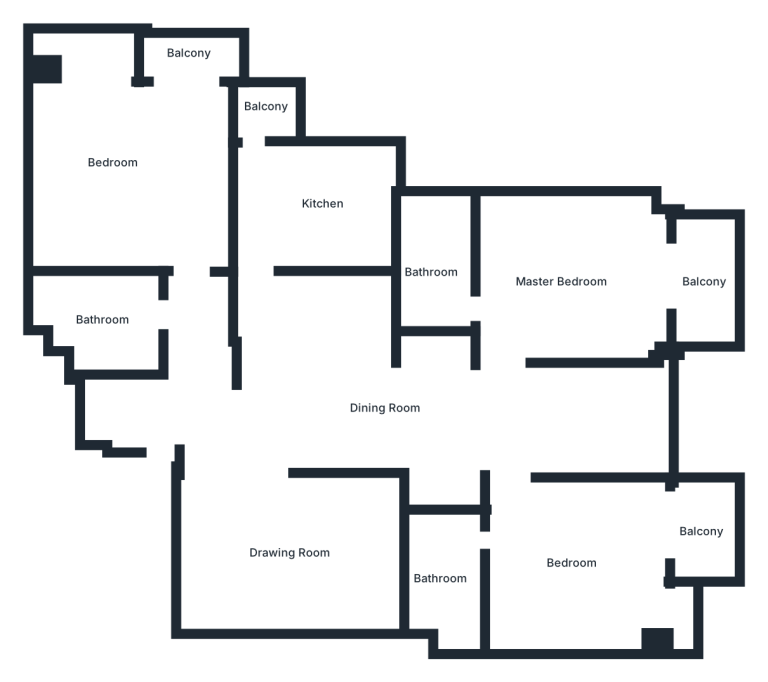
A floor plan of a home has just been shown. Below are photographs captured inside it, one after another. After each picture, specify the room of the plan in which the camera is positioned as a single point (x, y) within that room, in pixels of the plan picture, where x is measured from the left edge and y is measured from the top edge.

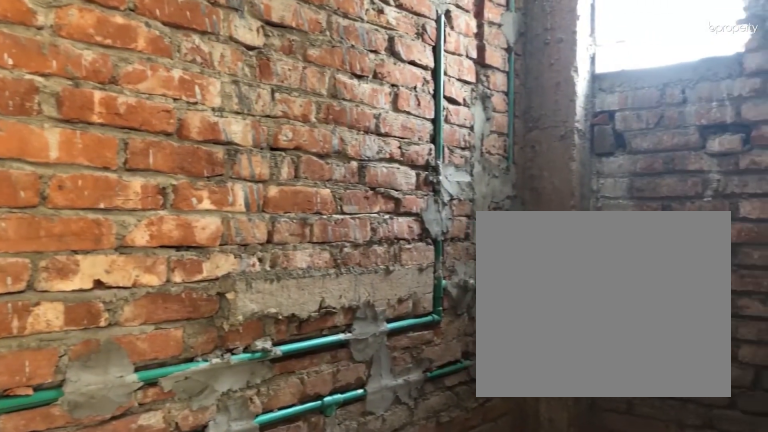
(435, 248)
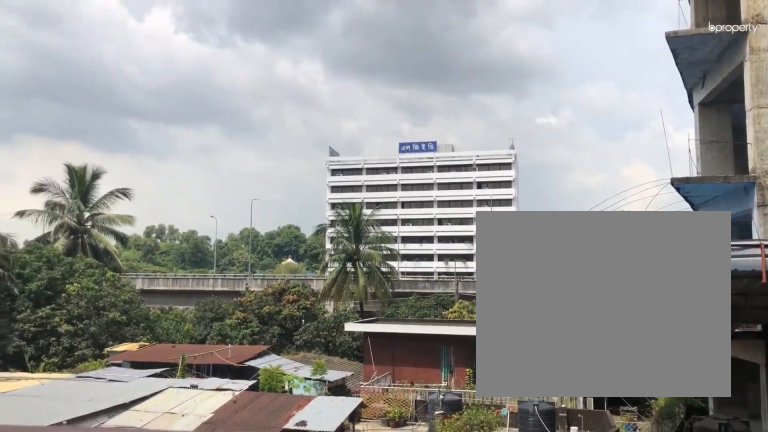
(700, 279)
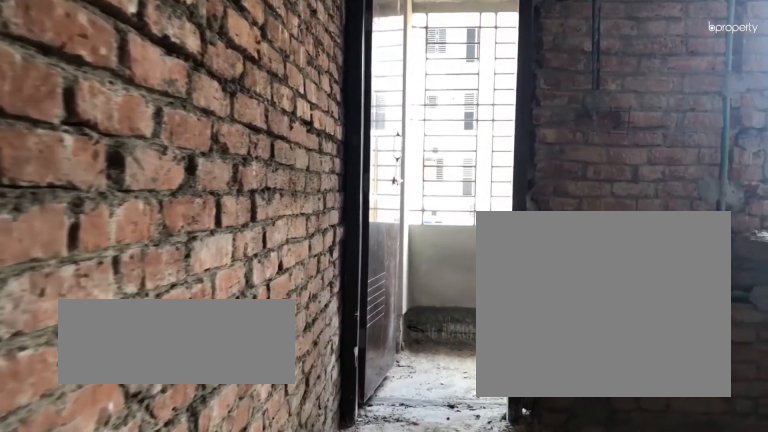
(324, 194)
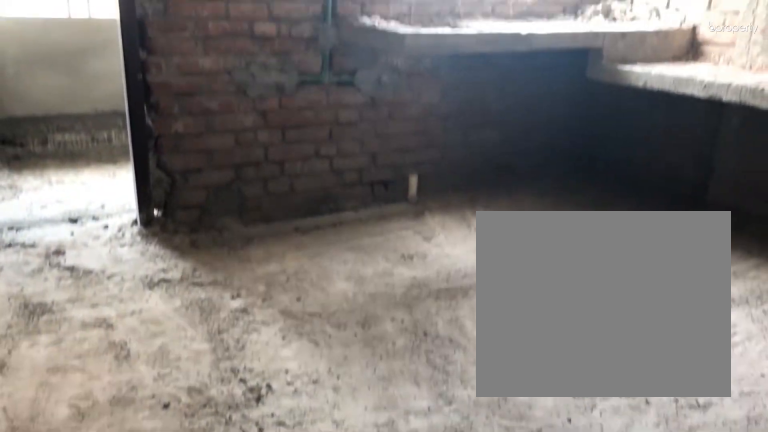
(324, 193)
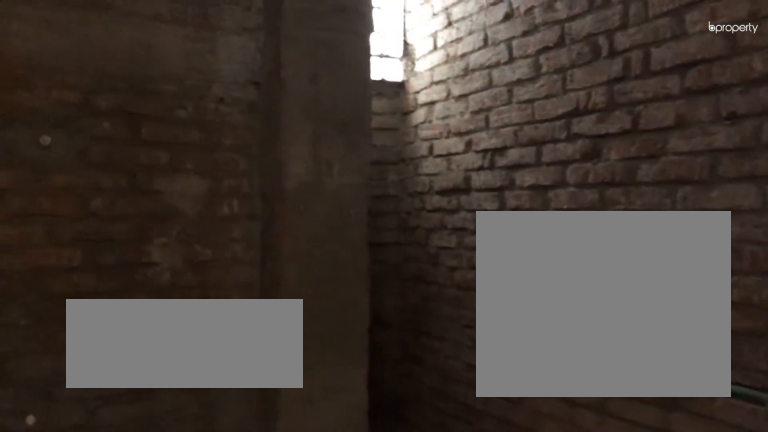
(107, 315)
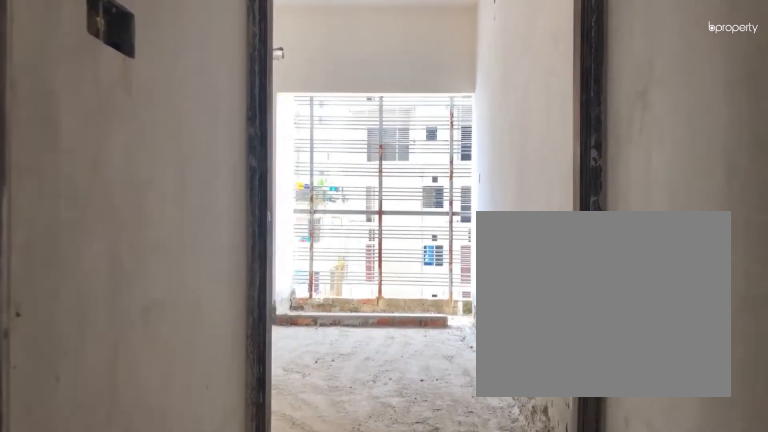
(187, 226)
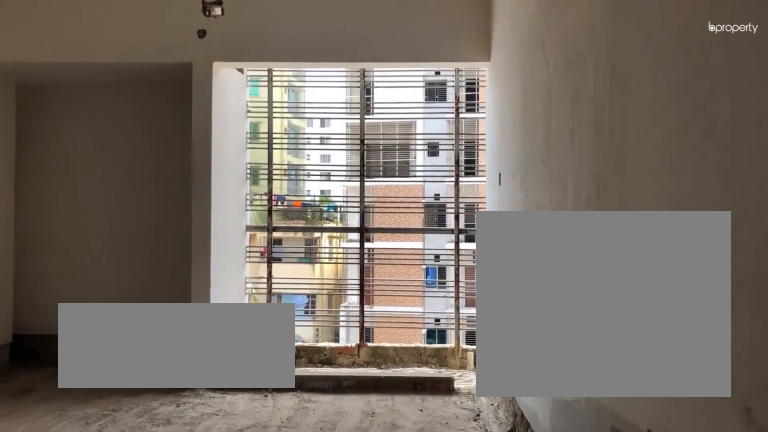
(114, 152)
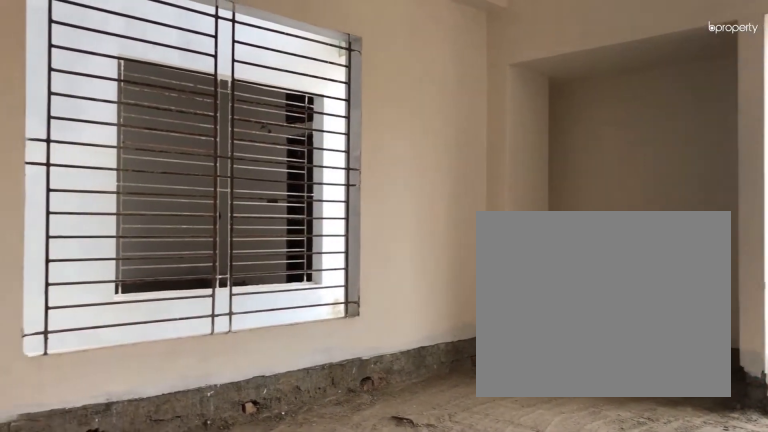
(114, 152)
